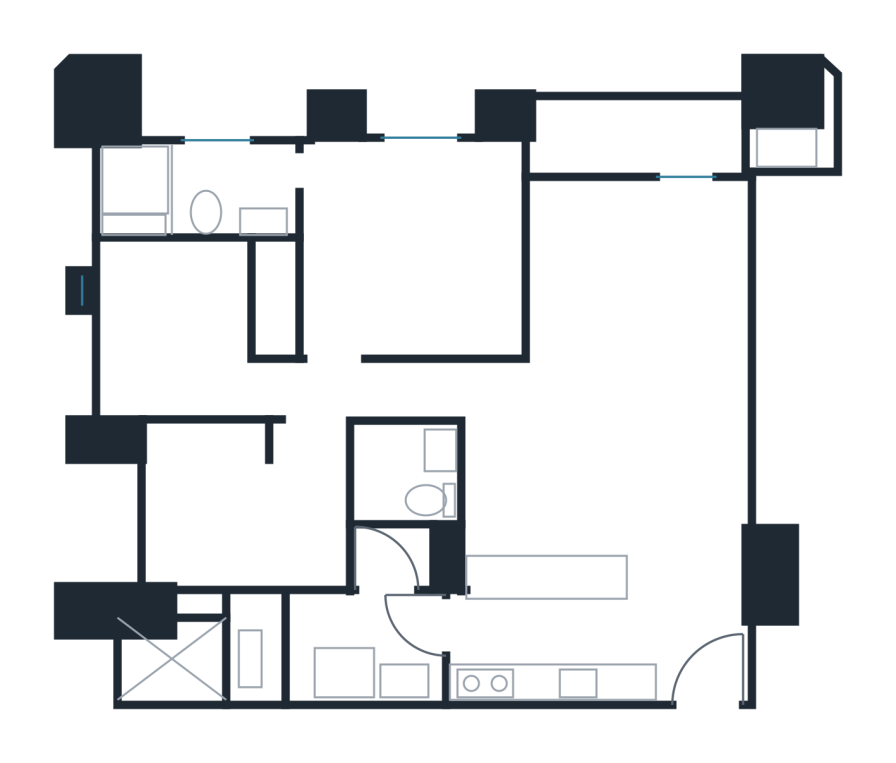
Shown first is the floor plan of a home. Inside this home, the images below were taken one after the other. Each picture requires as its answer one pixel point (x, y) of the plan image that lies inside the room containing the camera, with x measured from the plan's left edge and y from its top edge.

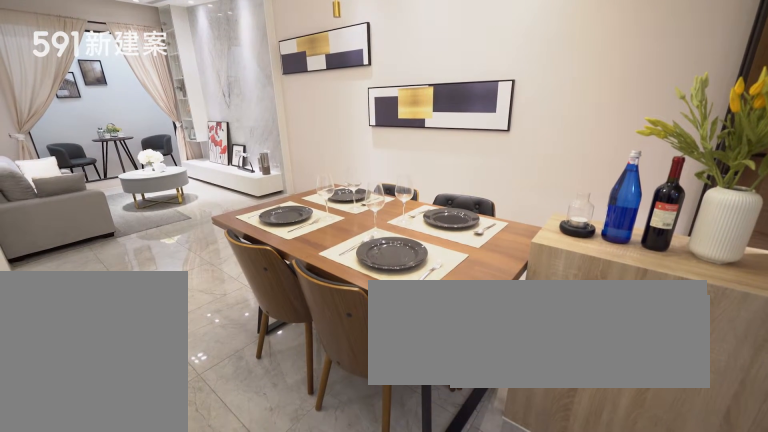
(563, 482)
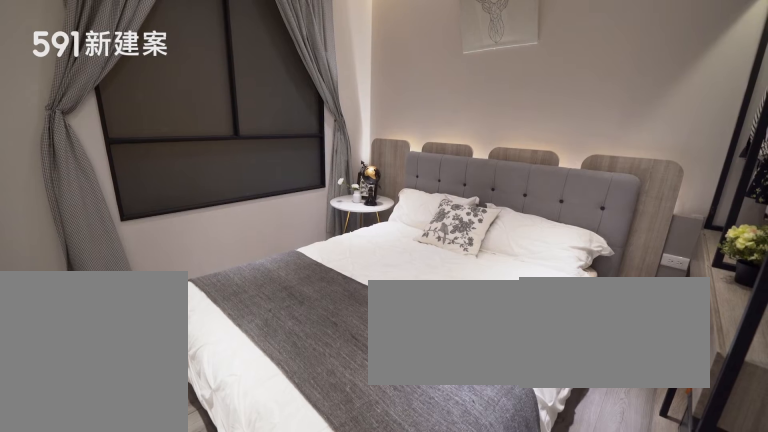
(415, 247)
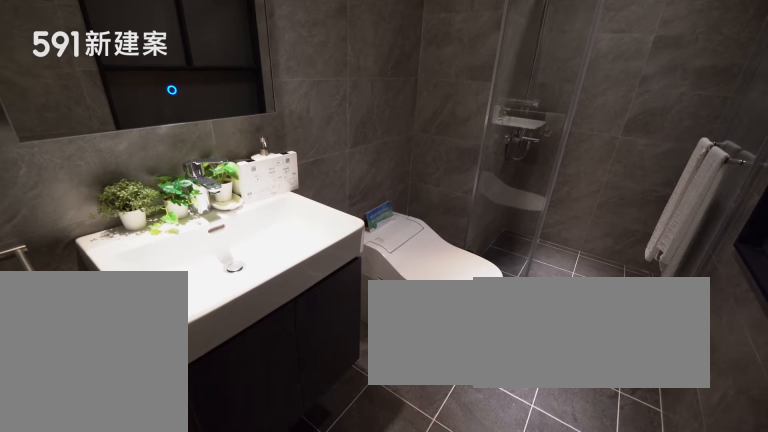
(197, 193)
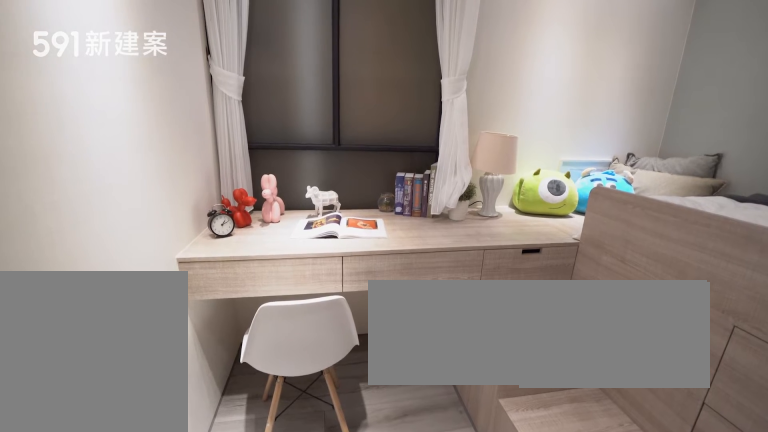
(197, 328)
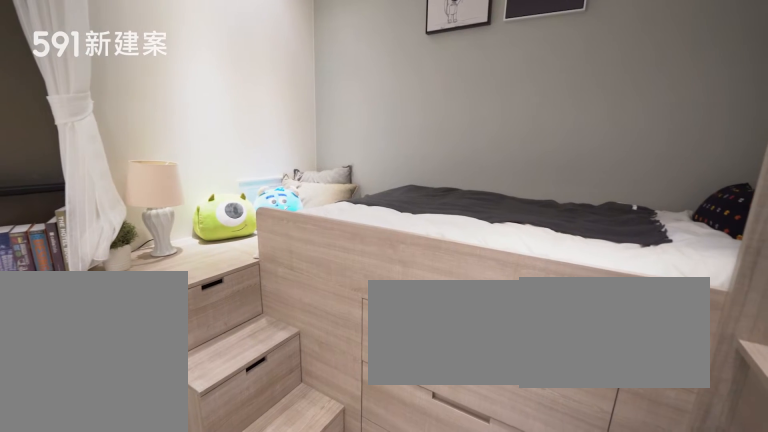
(197, 328)
